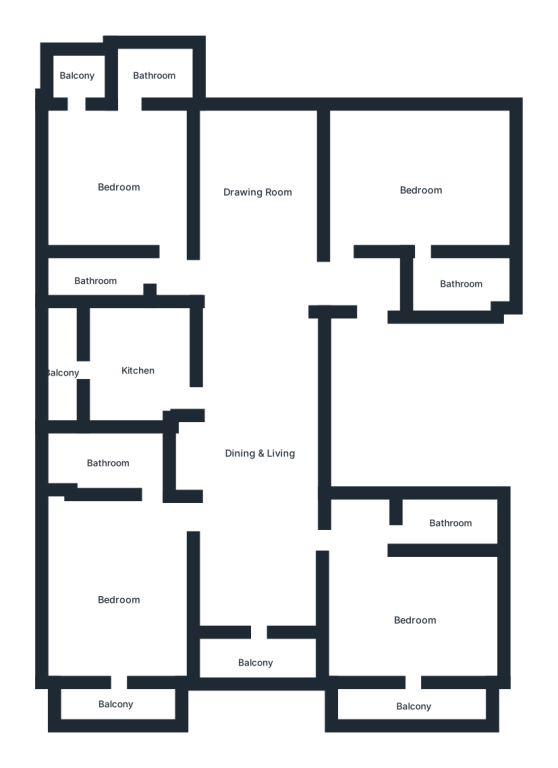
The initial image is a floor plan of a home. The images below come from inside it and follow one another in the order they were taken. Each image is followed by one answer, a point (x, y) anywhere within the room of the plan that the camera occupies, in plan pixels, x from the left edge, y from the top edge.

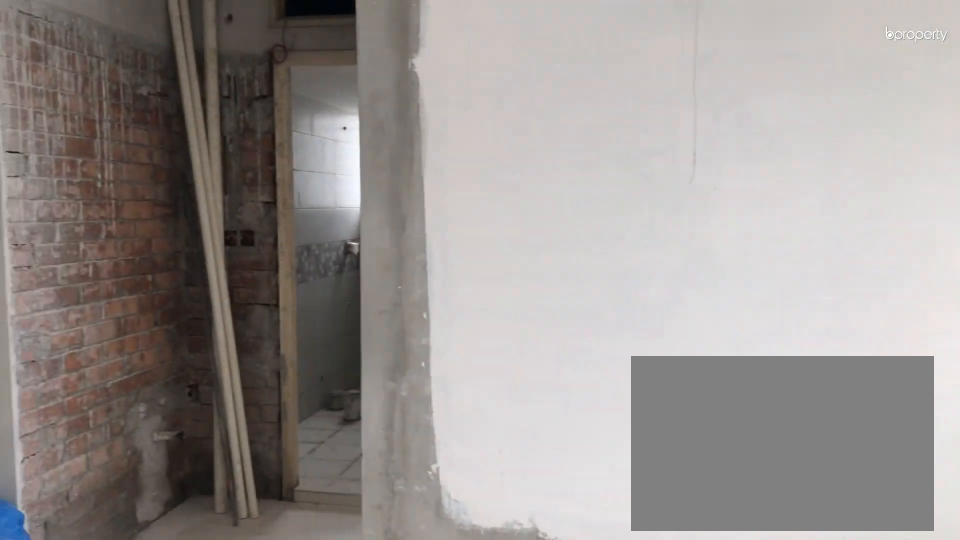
(258, 192)
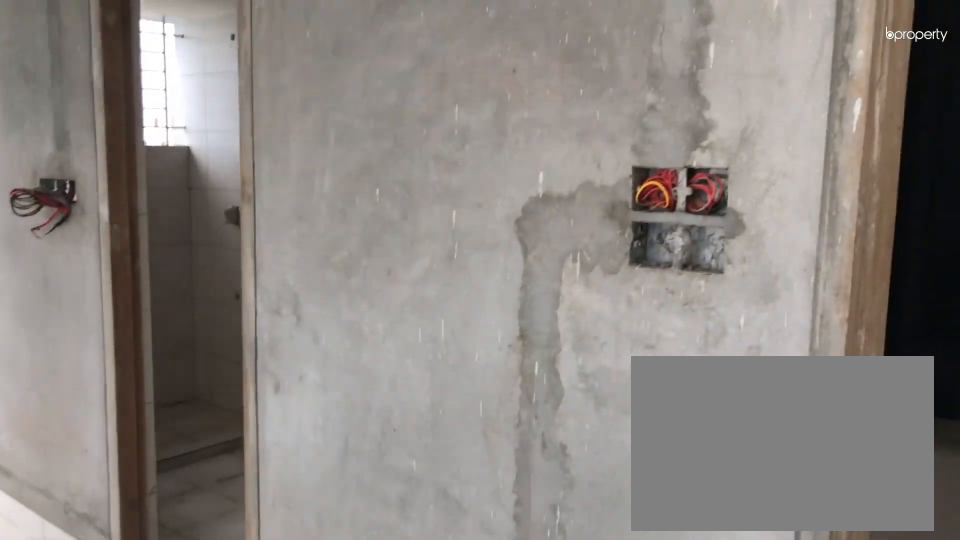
(422, 188)
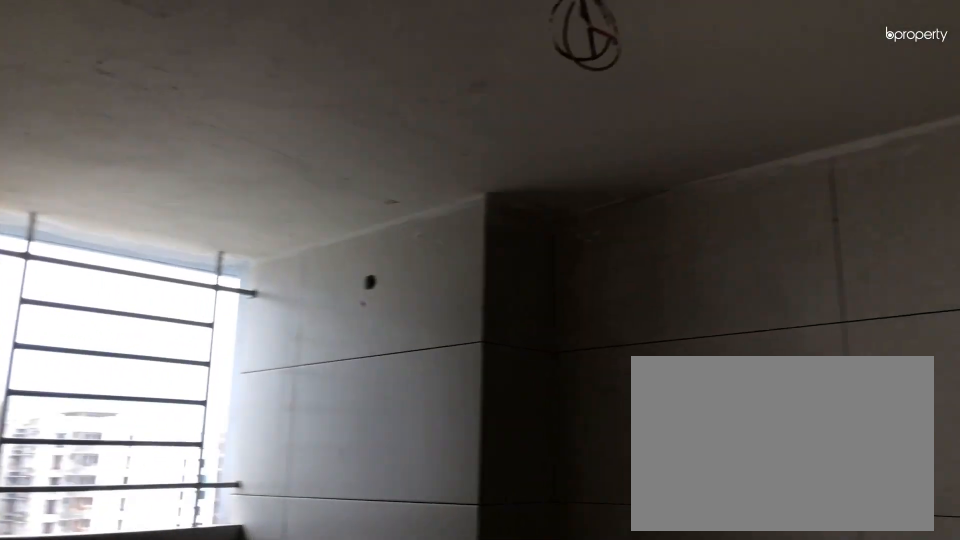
(463, 284)
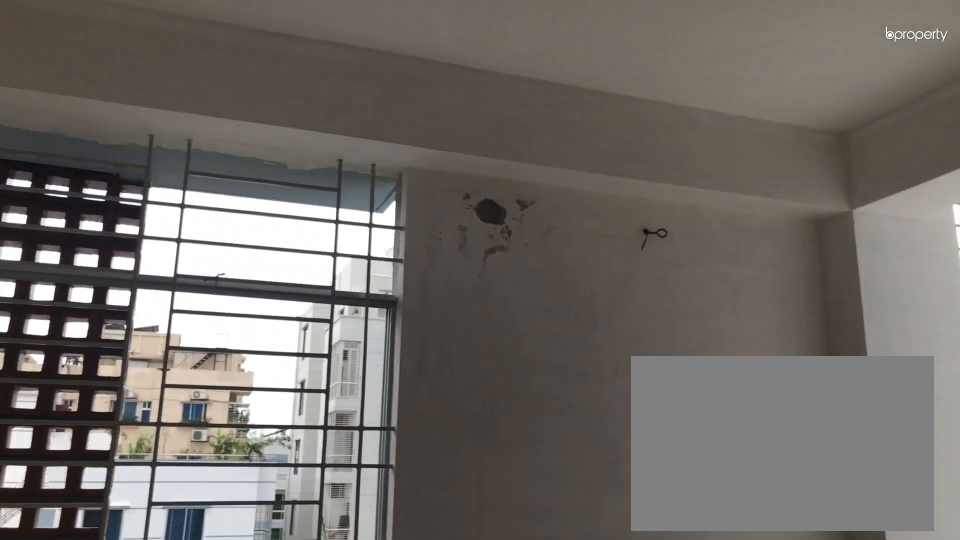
(120, 185)
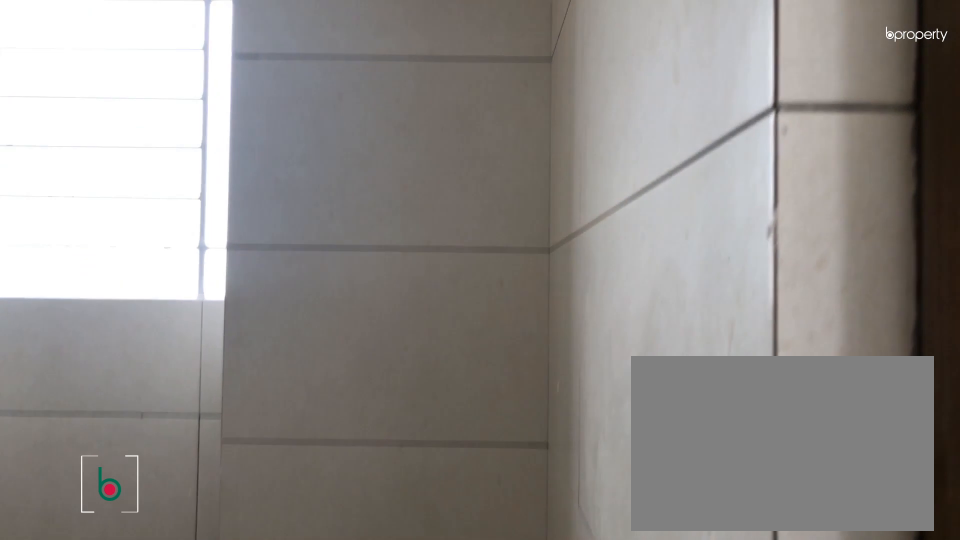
(152, 74)
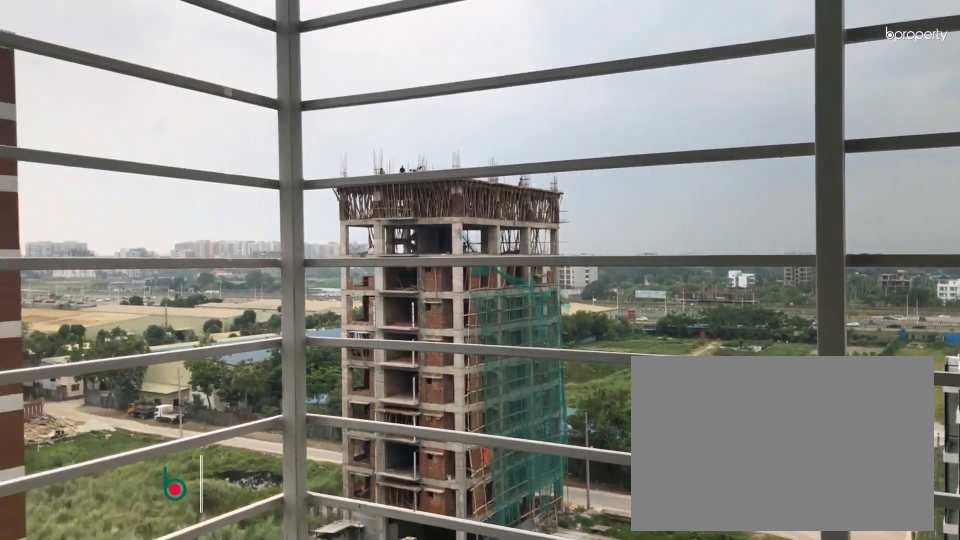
(78, 76)
